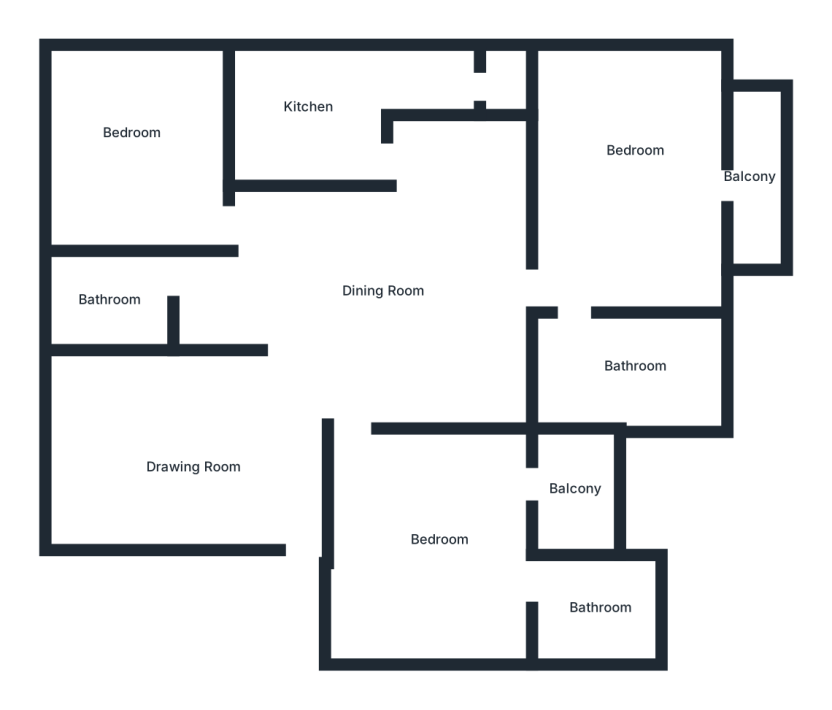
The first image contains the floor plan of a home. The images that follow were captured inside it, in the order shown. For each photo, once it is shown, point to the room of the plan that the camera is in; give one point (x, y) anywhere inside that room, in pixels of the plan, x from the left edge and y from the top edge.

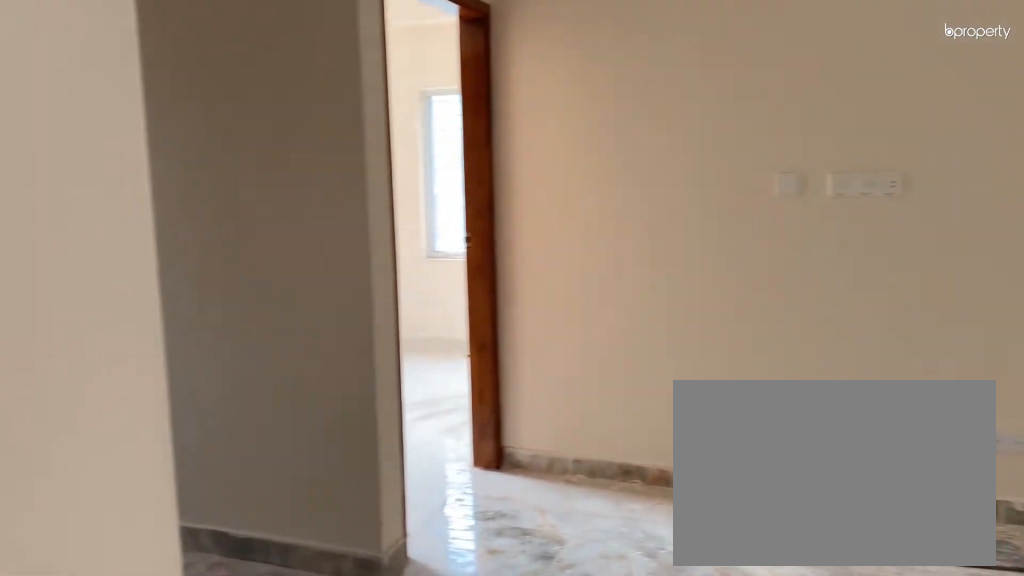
(389, 268)
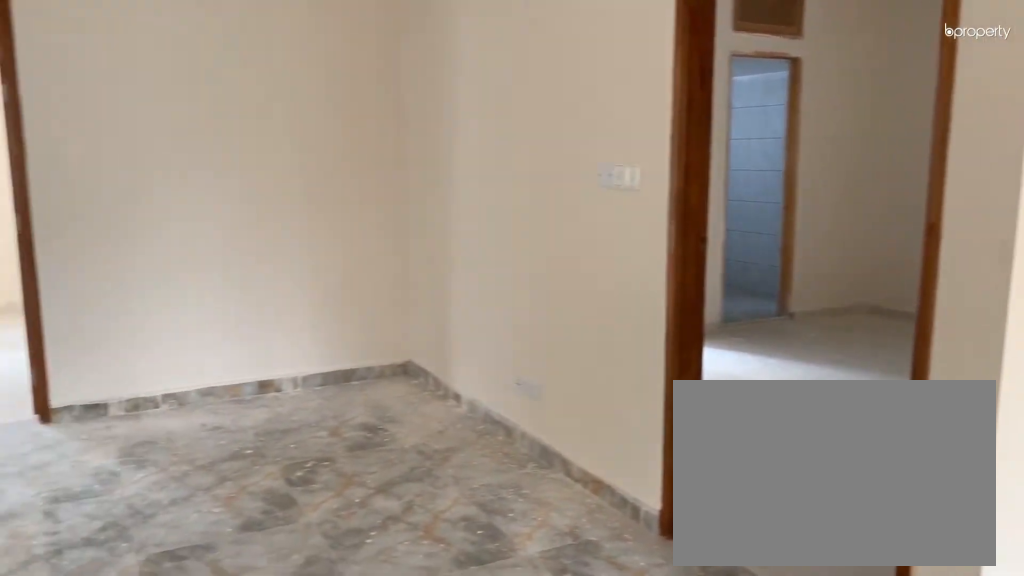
(389, 268)
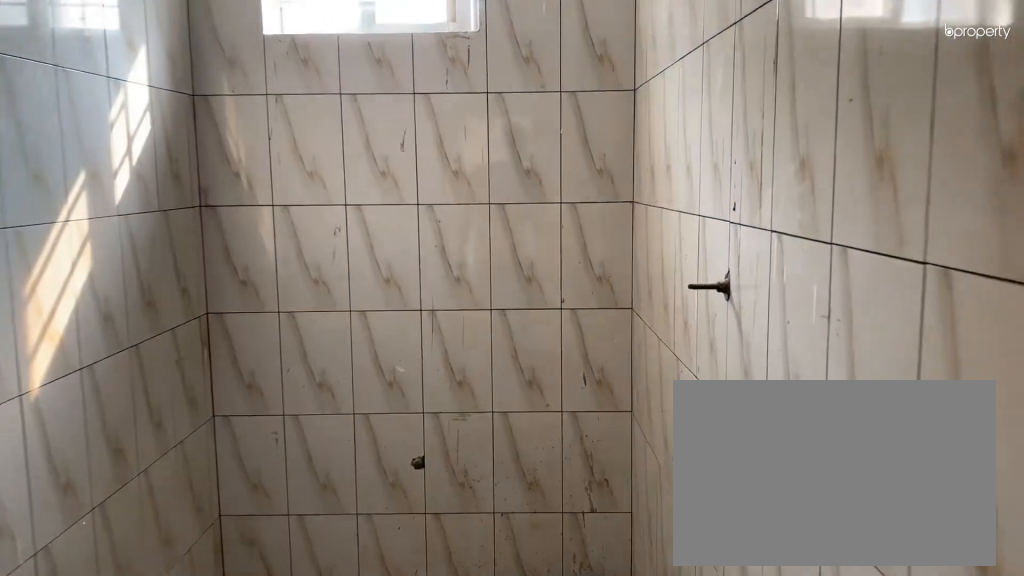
(108, 302)
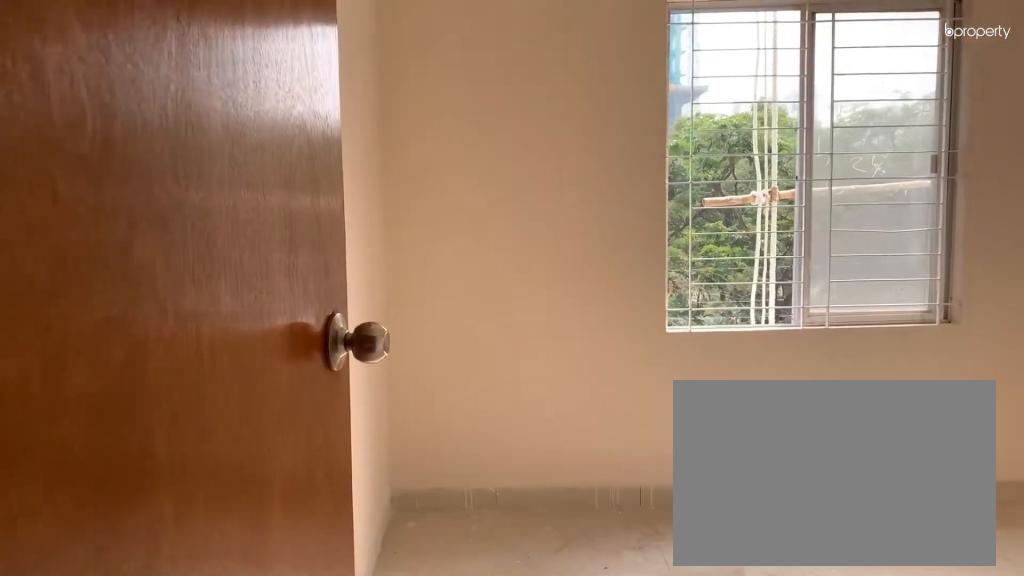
(199, 191)
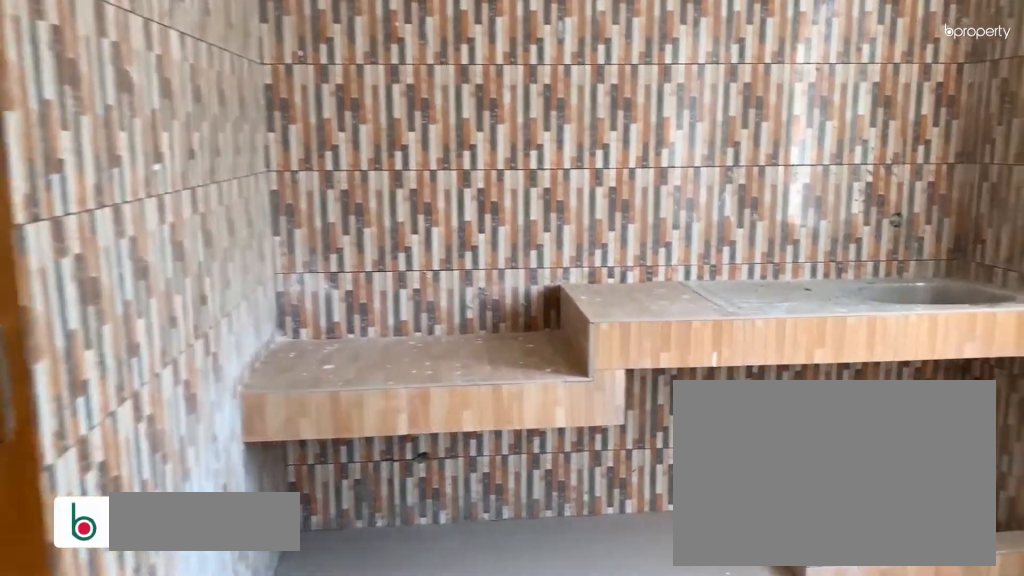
(345, 127)
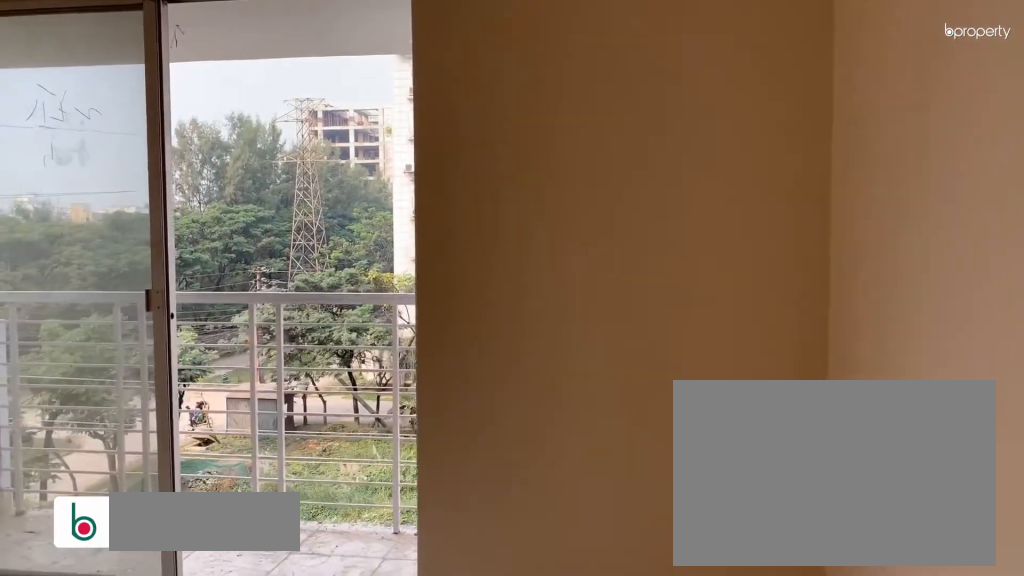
(615, 179)
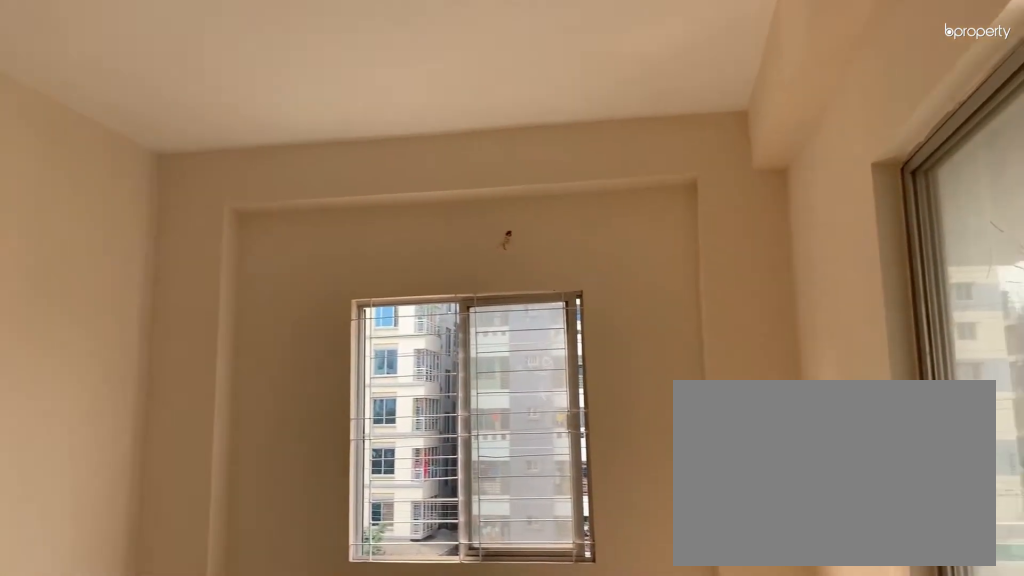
(623, 161)
